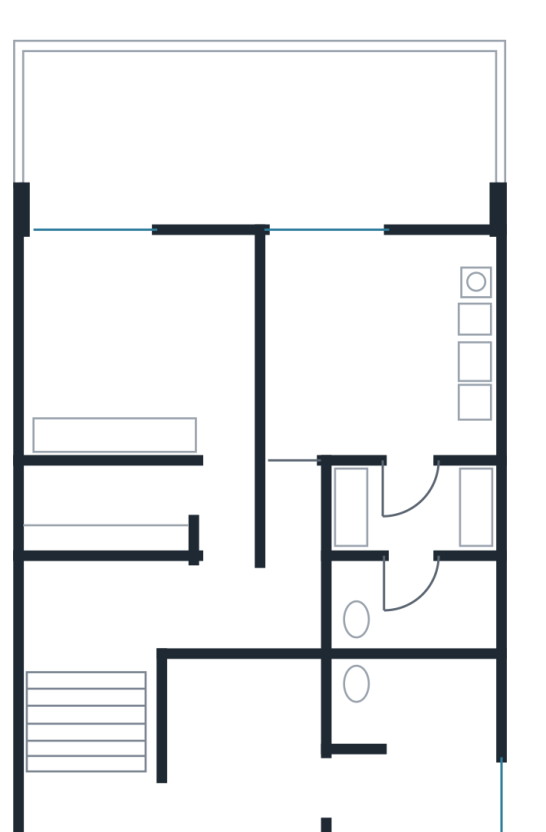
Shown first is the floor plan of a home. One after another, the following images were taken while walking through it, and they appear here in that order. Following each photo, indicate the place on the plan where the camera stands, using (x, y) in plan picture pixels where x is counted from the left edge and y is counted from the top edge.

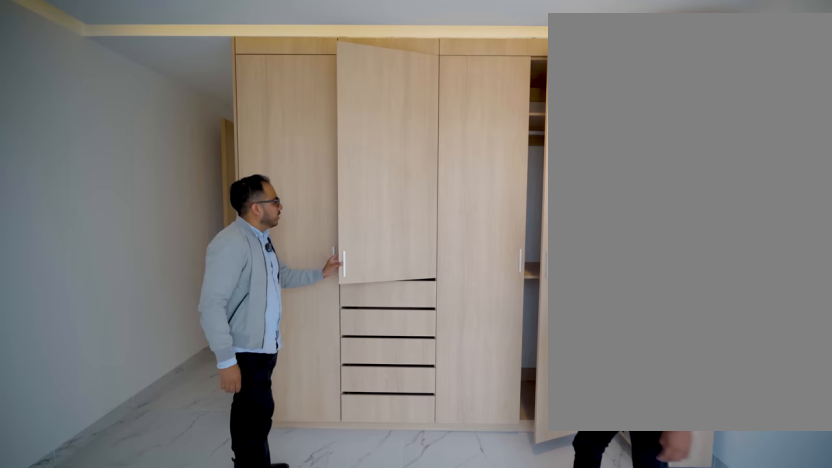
(132, 353)
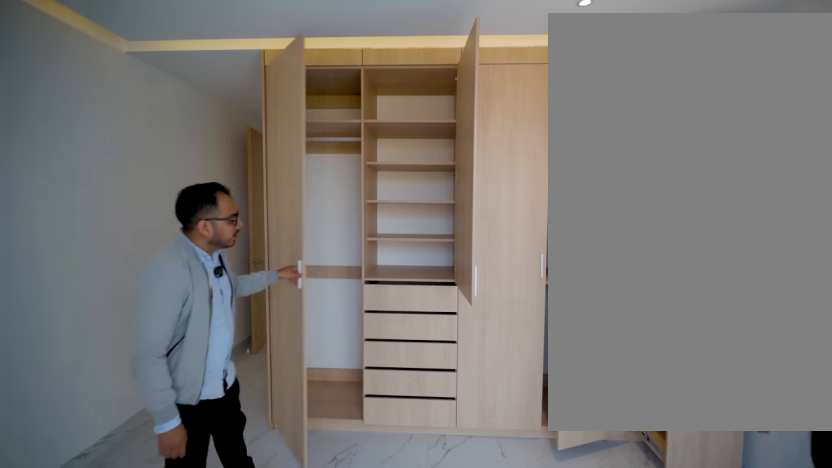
(132, 353)
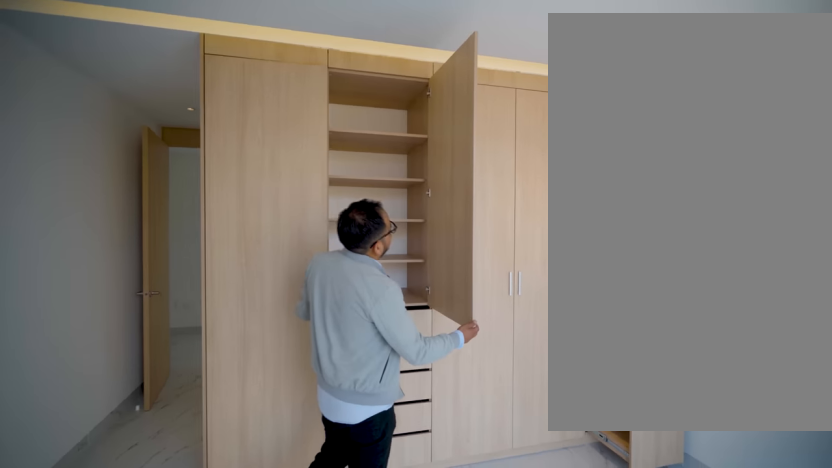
(194, 309)
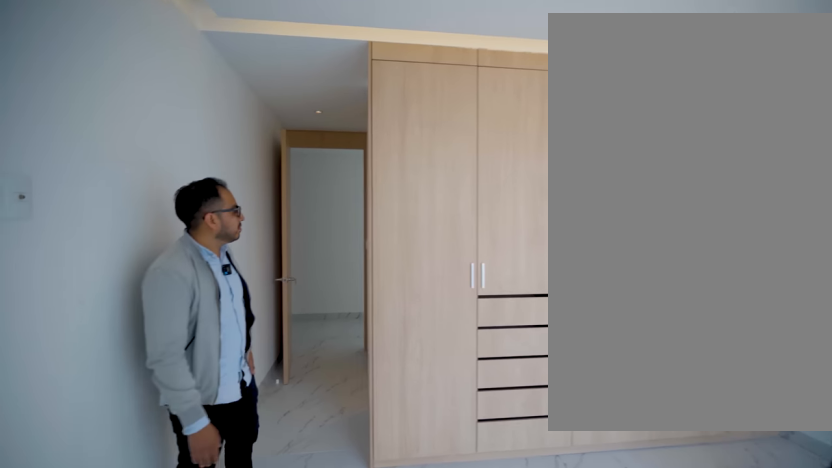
(227, 409)
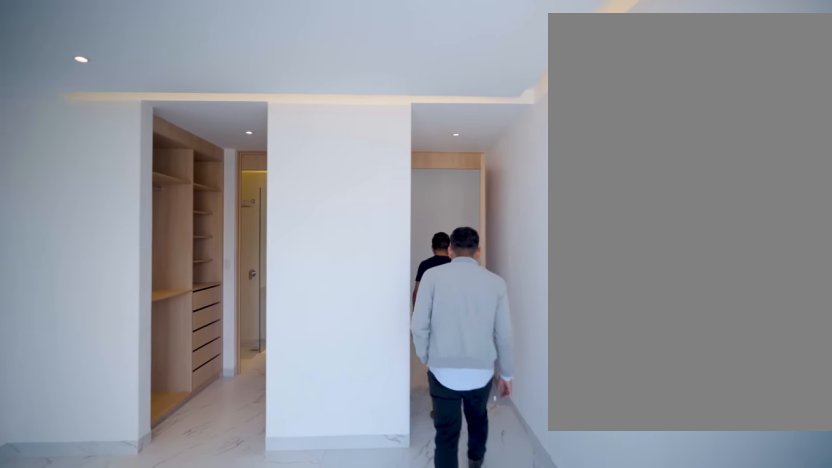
(290, 393)
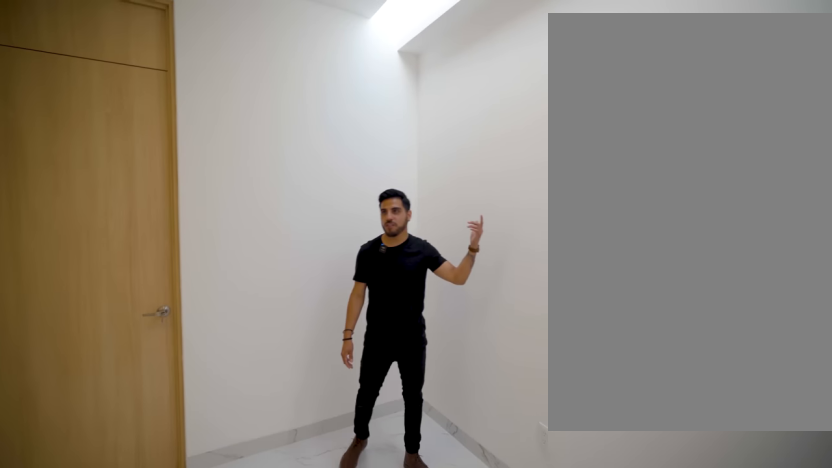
(216, 810)
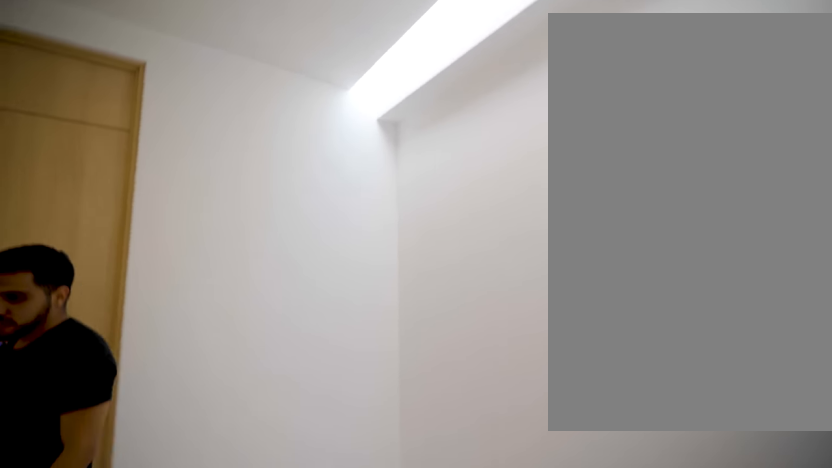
(231, 809)
